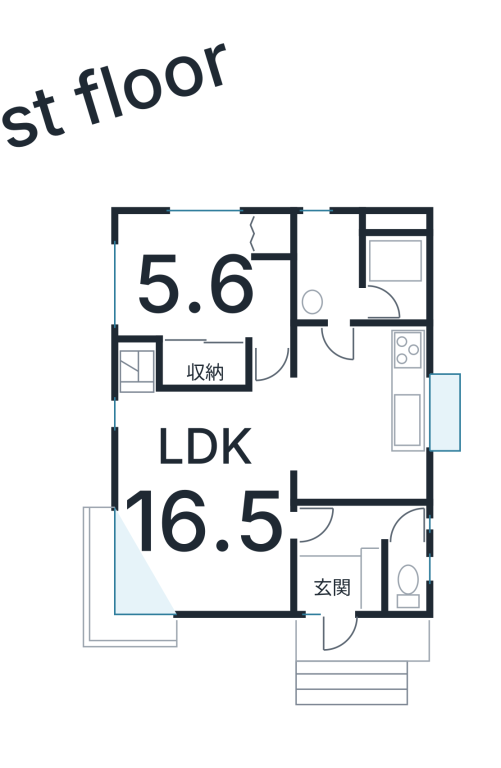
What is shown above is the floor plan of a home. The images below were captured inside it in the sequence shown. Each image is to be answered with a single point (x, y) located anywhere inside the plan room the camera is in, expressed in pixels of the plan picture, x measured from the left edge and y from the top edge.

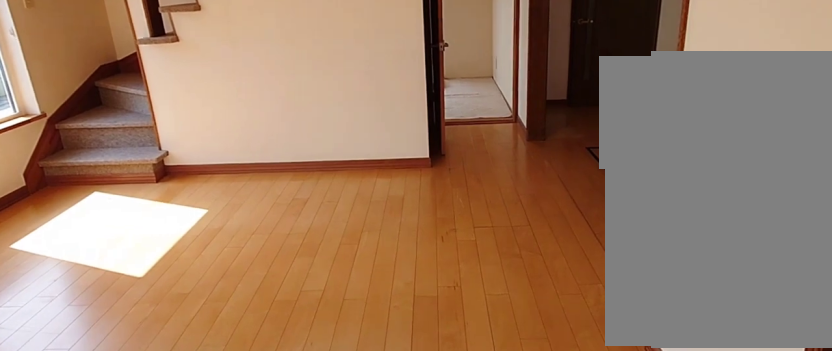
(202, 494)
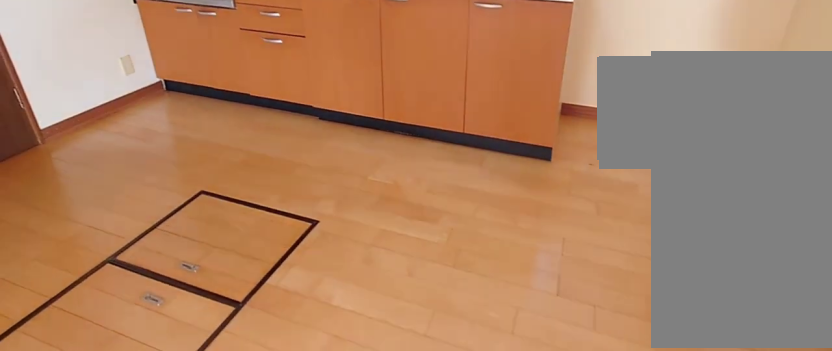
(355, 408)
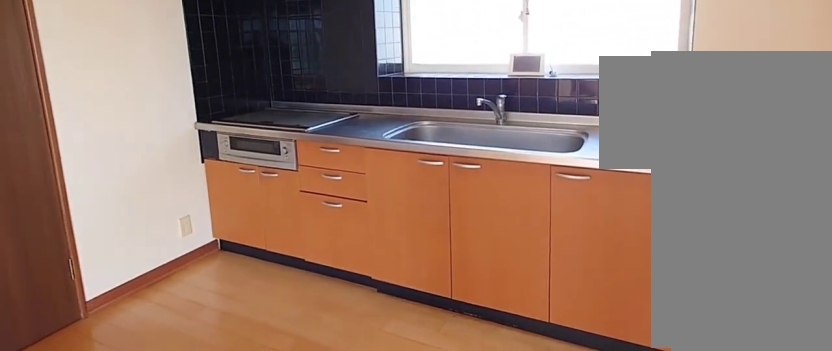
(355, 408)
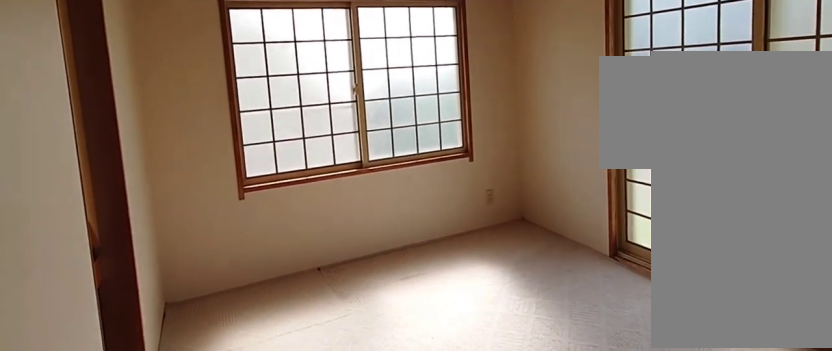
(180, 279)
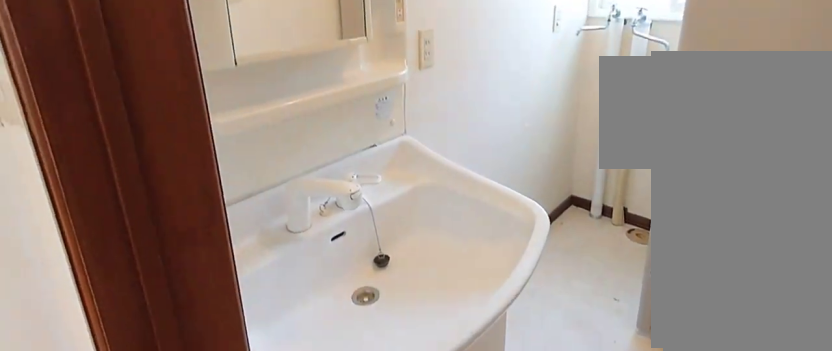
(327, 273)
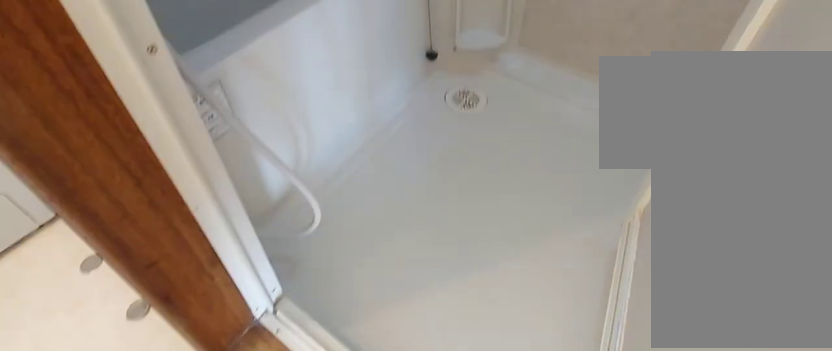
(327, 273)
